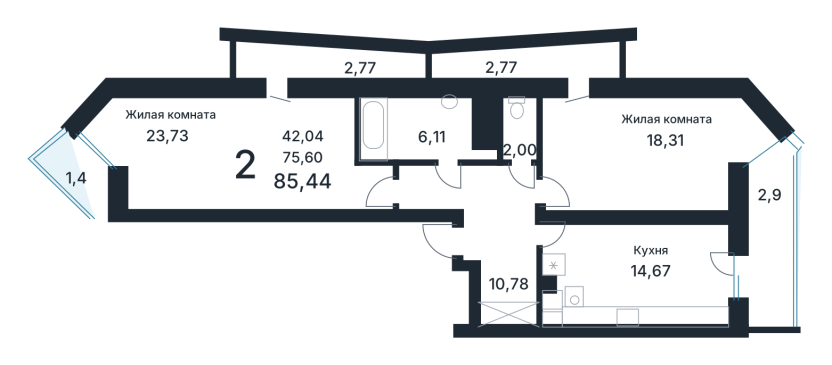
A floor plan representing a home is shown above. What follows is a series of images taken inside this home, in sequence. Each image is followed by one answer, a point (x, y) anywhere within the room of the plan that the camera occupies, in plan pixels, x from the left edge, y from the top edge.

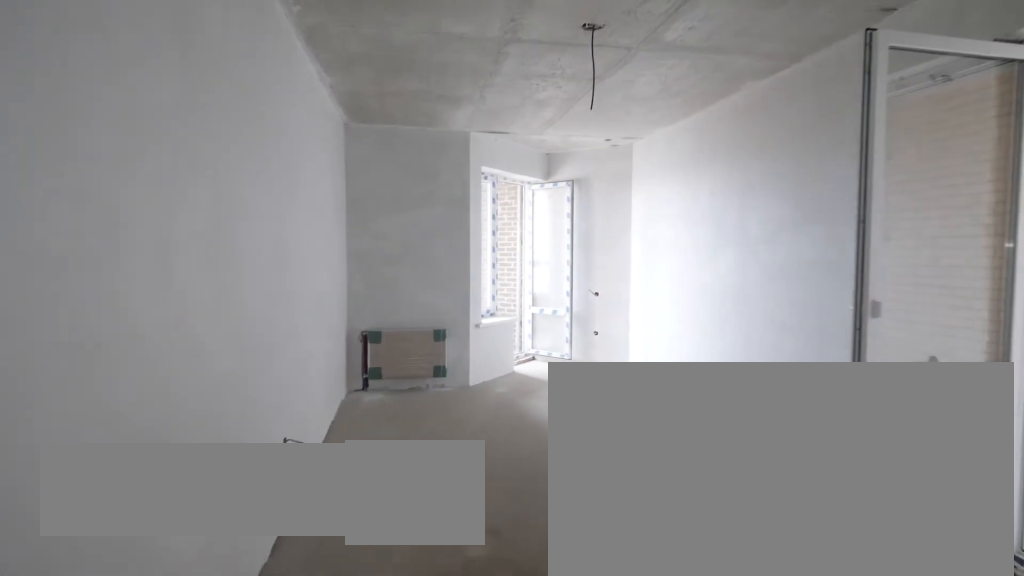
(287, 159)
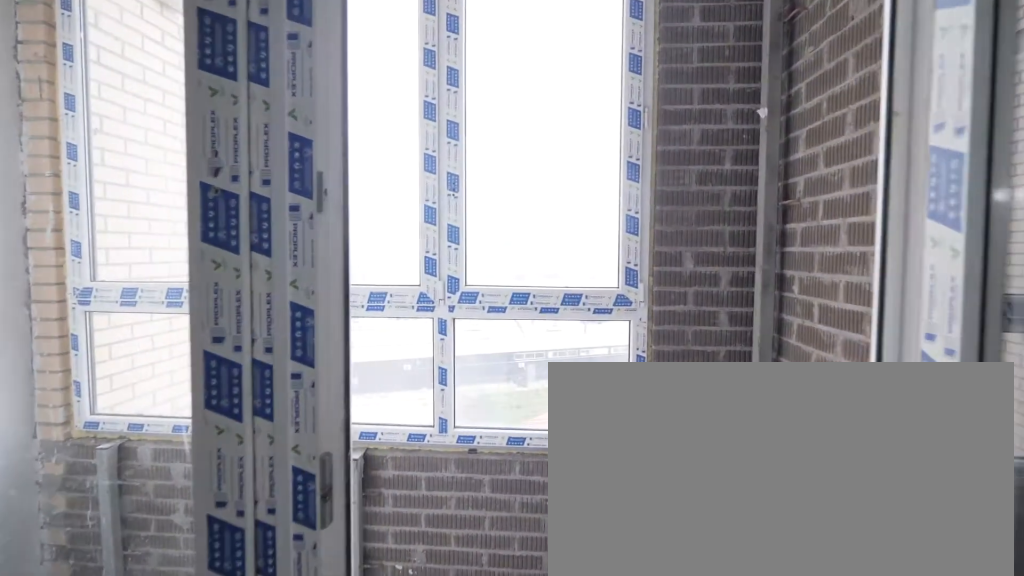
(77, 176)
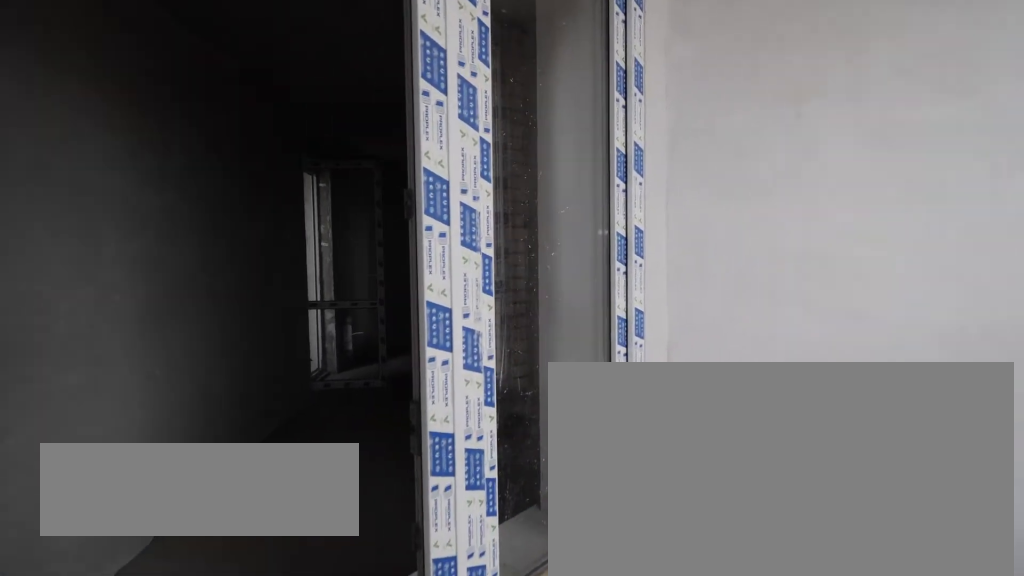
(77, 176)
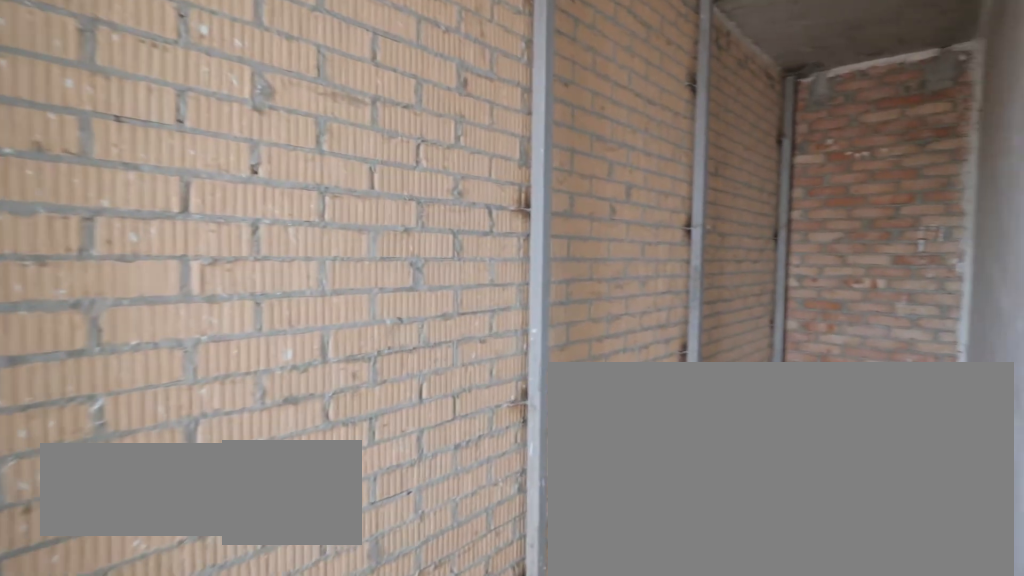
(326, 60)
